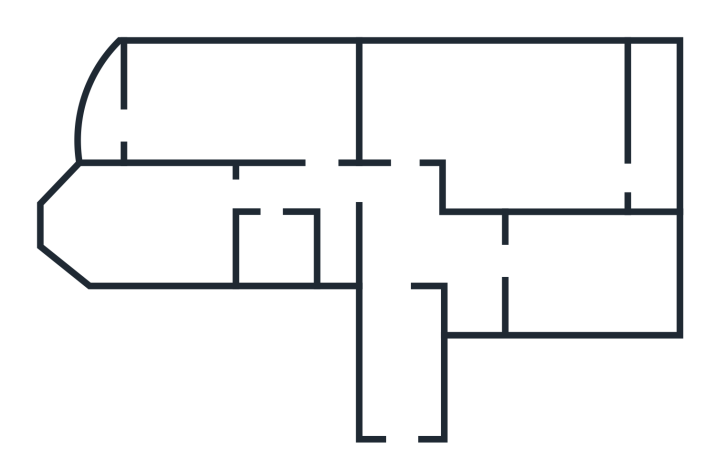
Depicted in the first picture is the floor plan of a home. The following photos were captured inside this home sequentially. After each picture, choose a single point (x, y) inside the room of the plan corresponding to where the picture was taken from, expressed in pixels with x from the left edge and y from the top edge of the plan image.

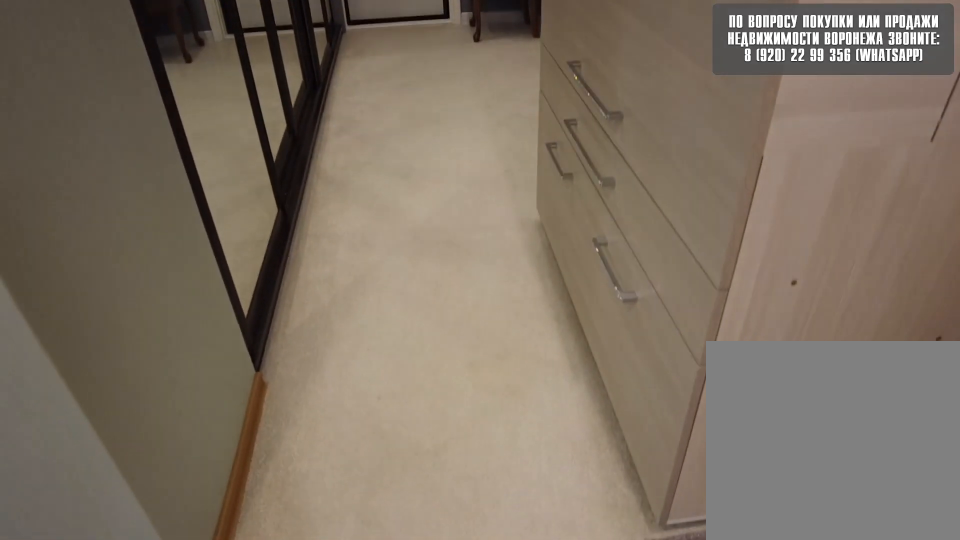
(406, 418)
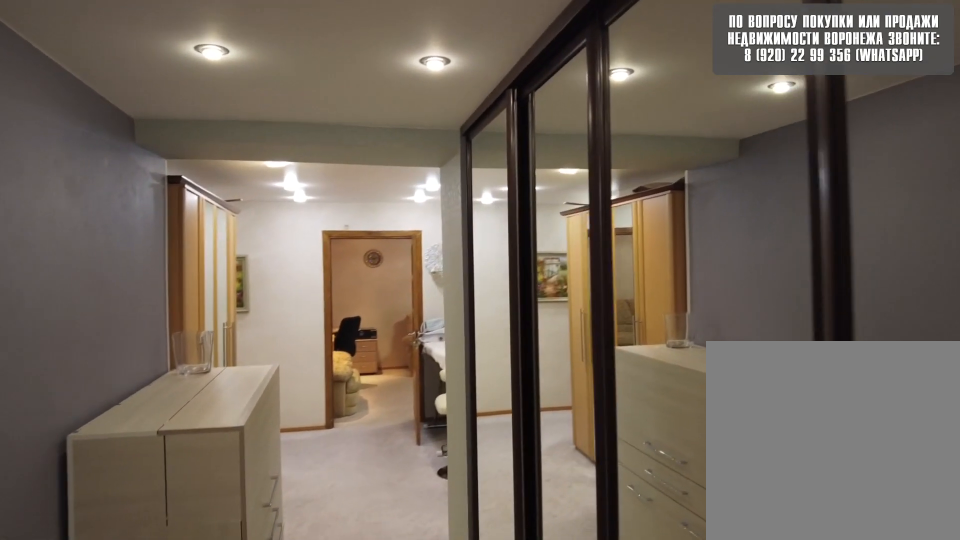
(406, 418)
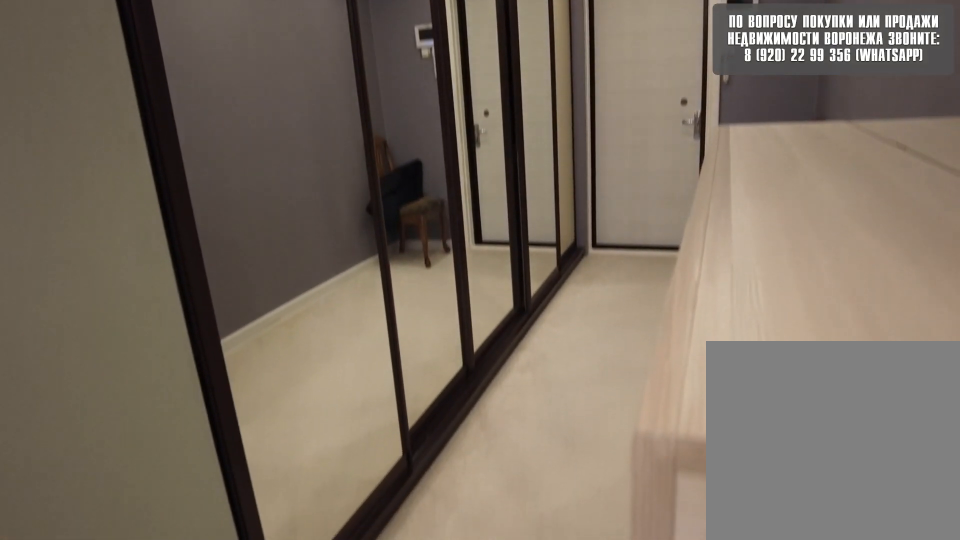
(406, 257)
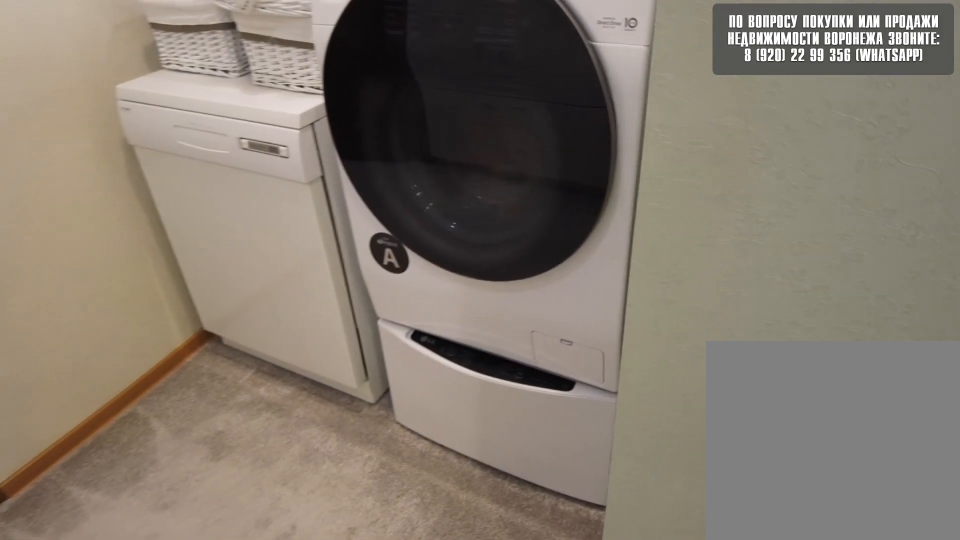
(481, 263)
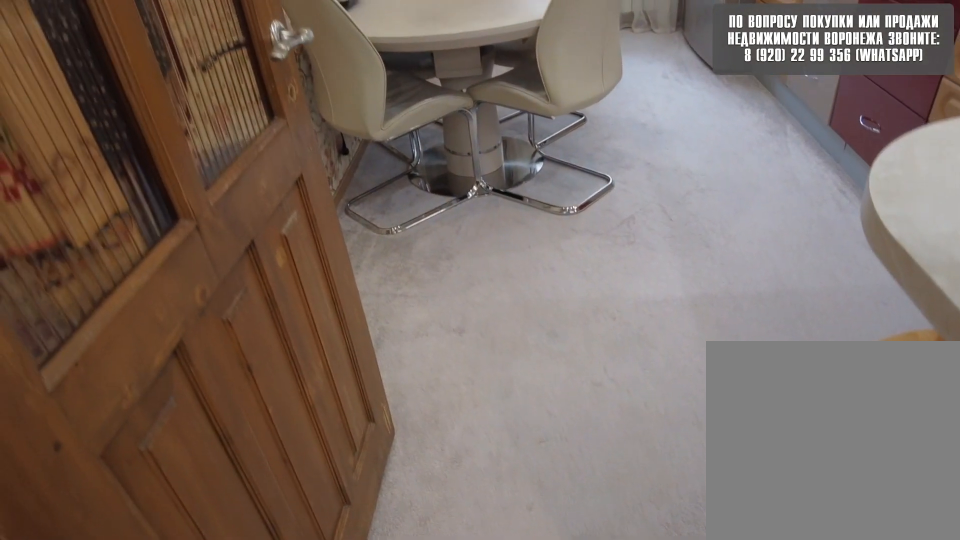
(563, 274)
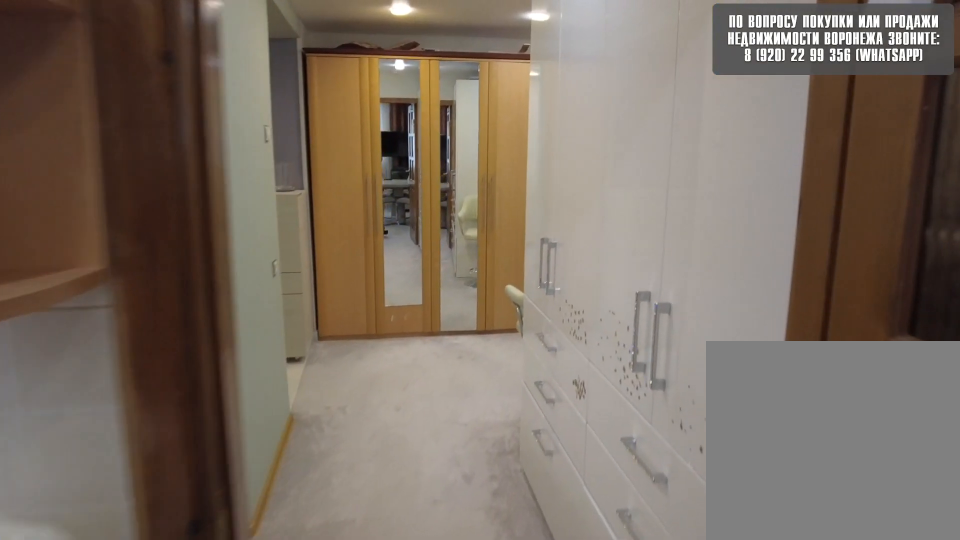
(485, 274)
